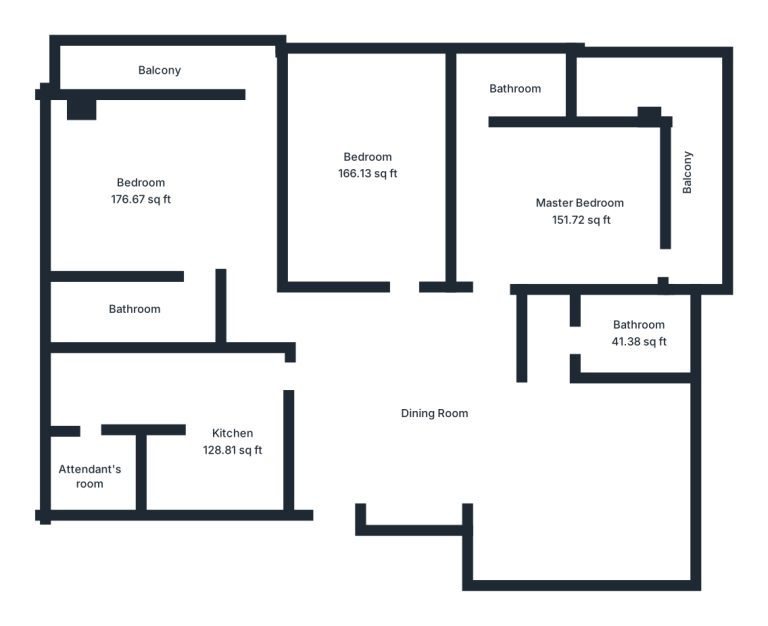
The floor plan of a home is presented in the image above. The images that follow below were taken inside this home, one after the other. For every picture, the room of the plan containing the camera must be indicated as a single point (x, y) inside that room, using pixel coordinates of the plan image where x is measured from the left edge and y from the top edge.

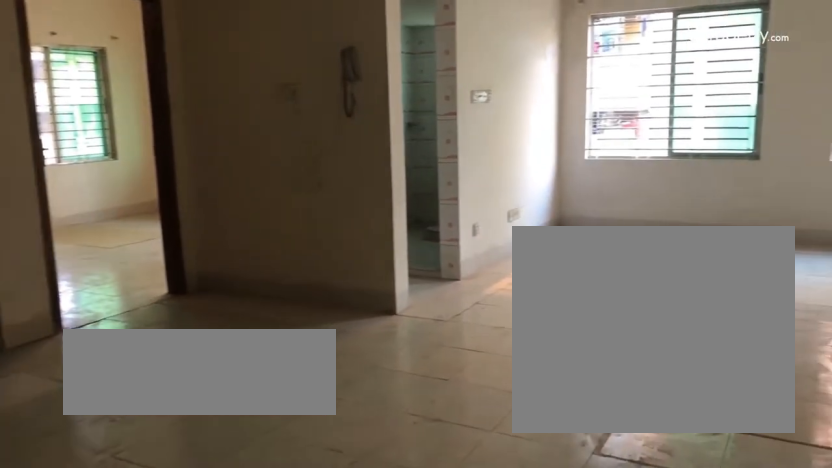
(426, 412)
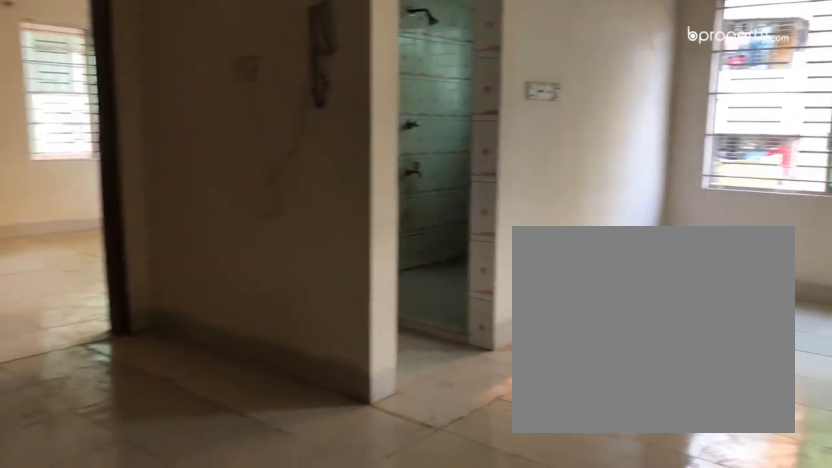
(426, 412)
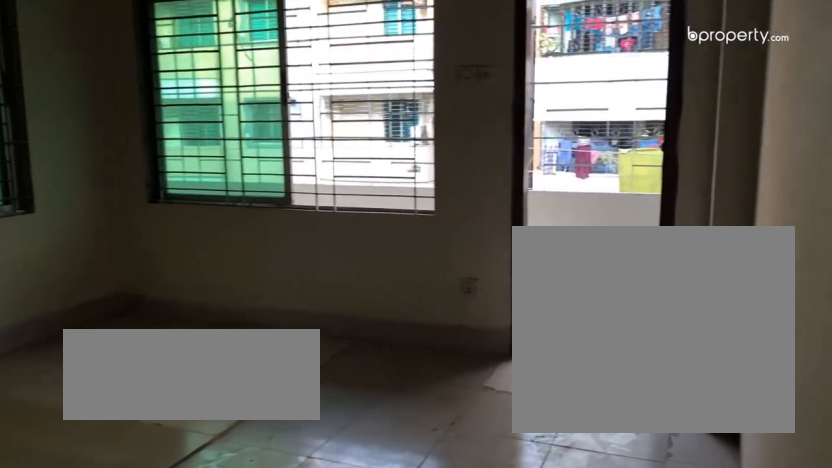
(577, 211)
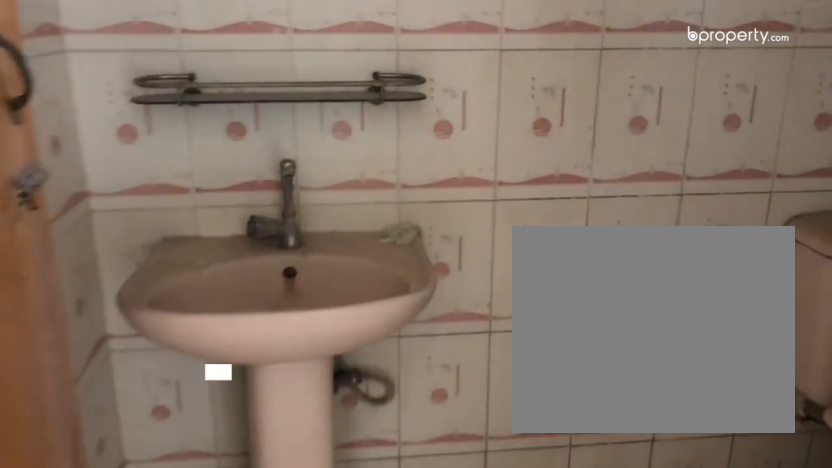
(518, 88)
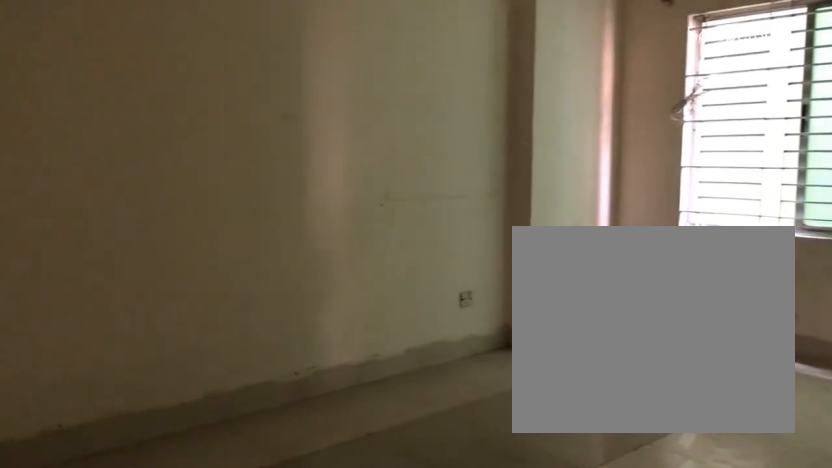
(372, 158)
